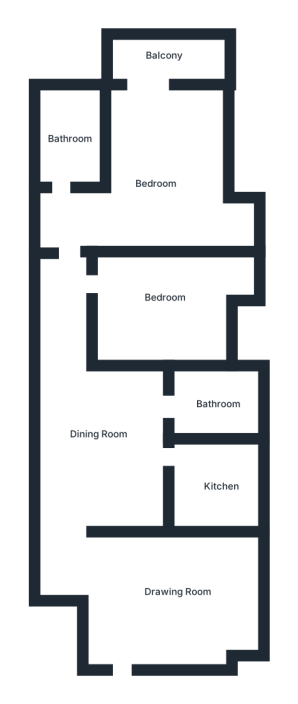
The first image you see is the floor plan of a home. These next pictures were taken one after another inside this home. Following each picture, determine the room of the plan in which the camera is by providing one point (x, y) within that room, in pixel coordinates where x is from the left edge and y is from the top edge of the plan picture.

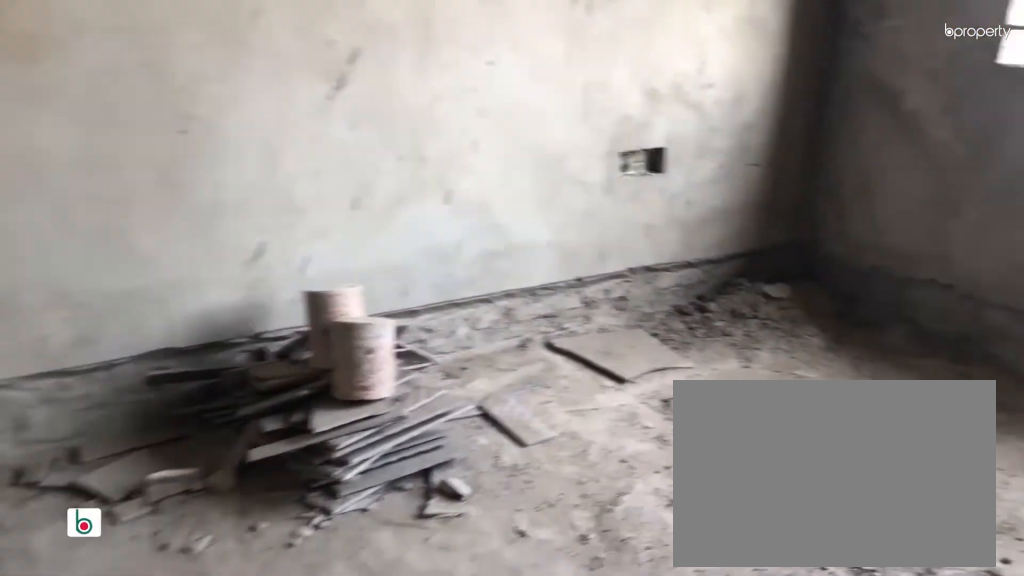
(159, 594)
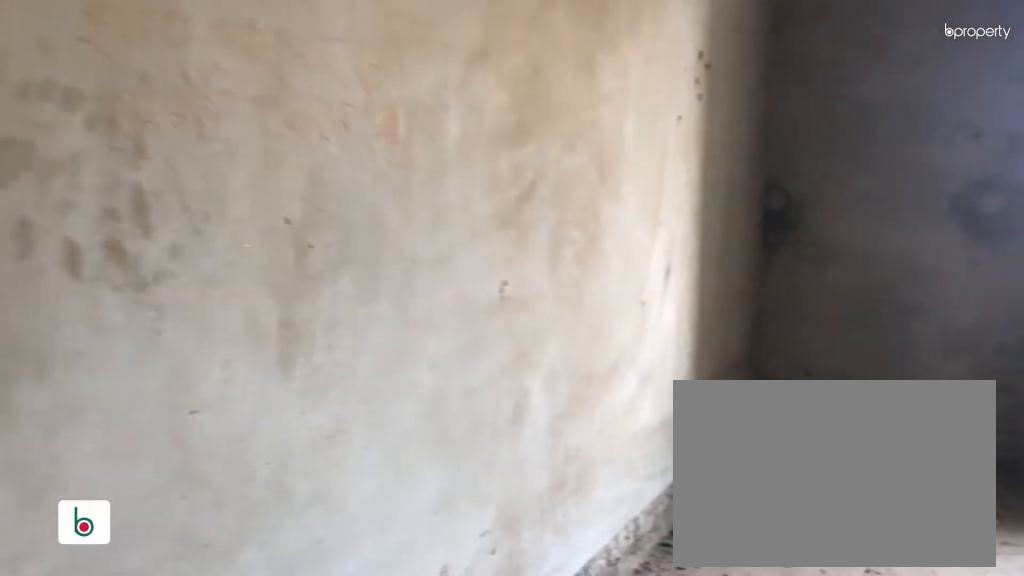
(152, 295)
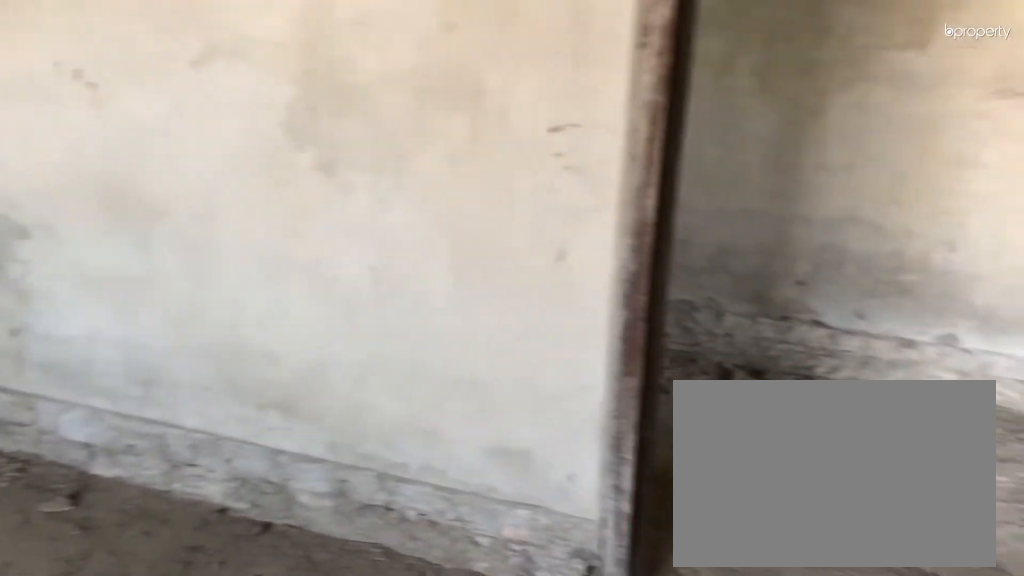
(152, 295)
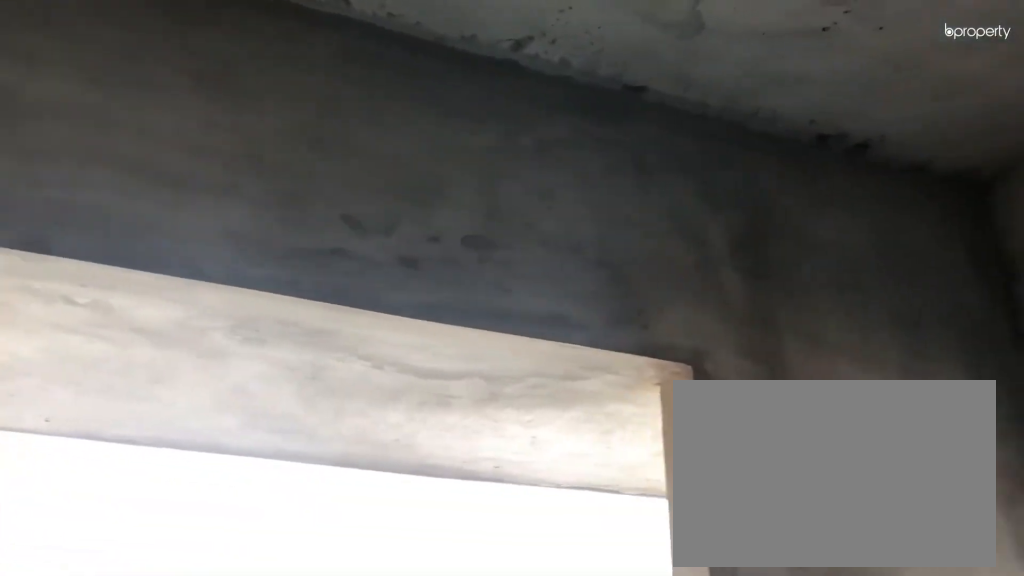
(149, 148)
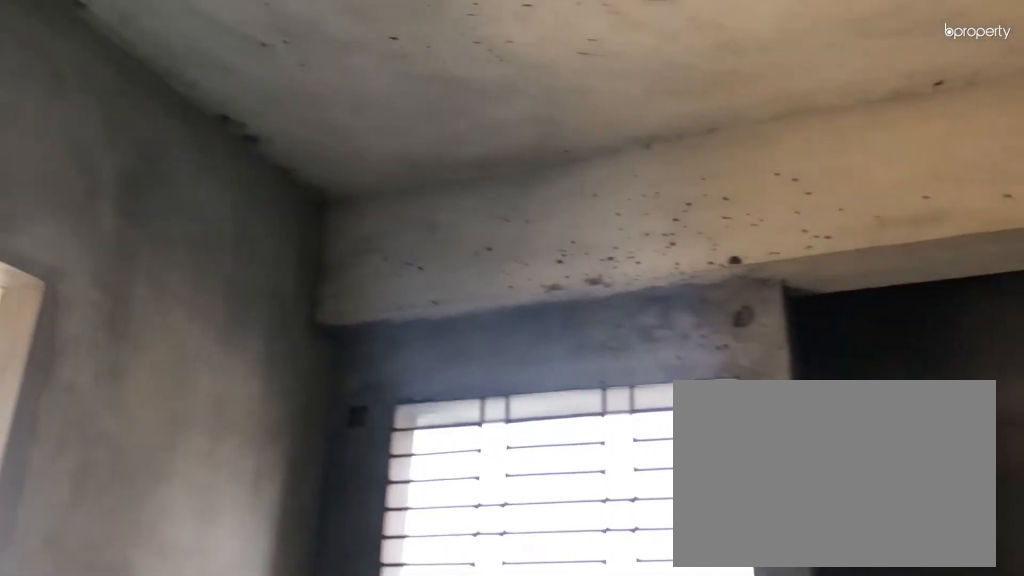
(149, 148)
